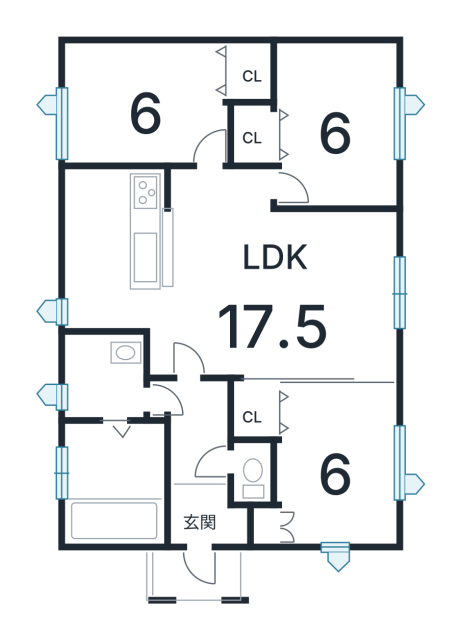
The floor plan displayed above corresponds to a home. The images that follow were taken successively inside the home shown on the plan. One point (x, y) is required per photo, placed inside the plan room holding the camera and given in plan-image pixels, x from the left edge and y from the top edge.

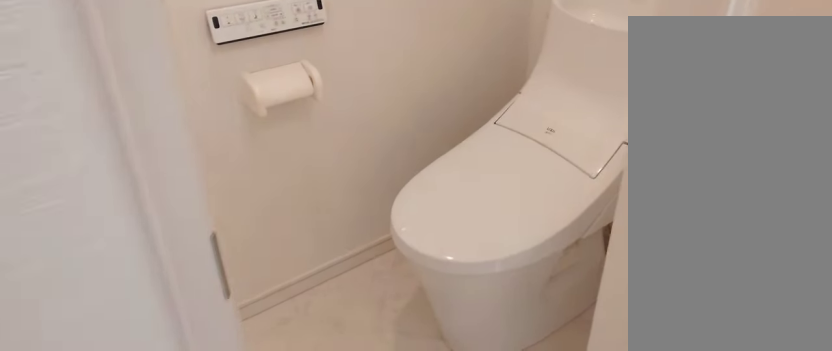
(249, 490)
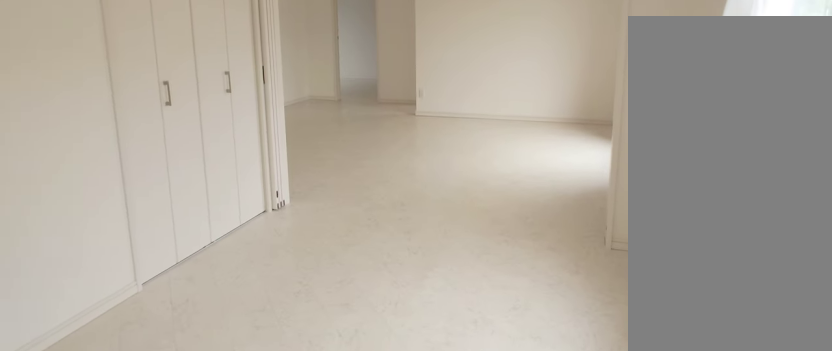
(334, 475)
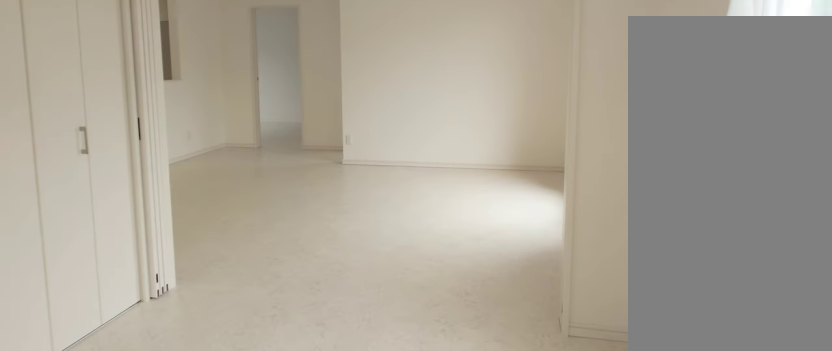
(334, 475)
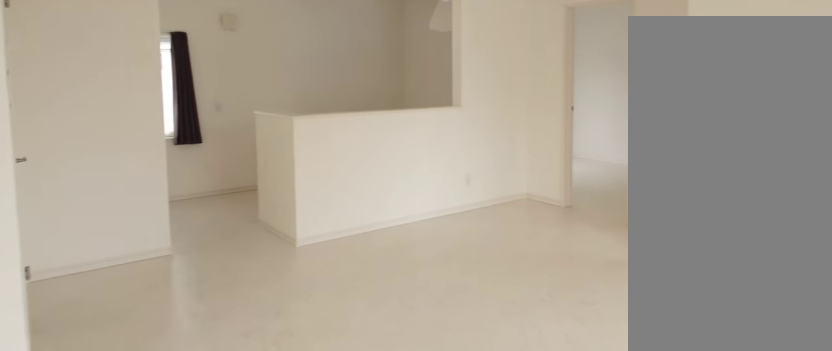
(273, 328)
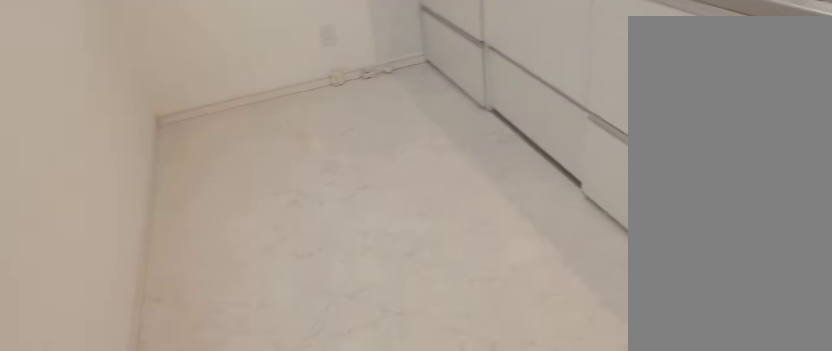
(103, 264)
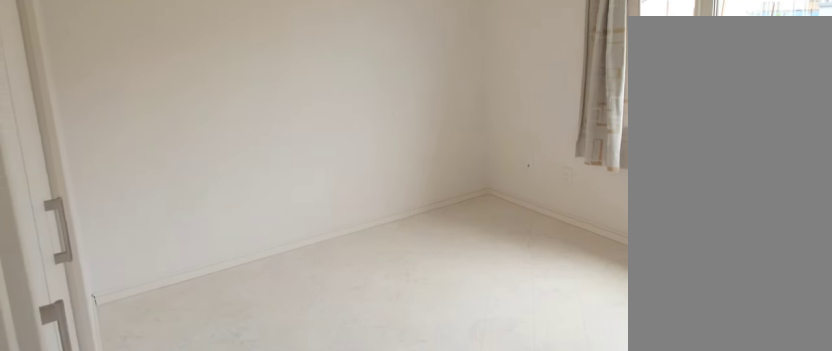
(339, 129)
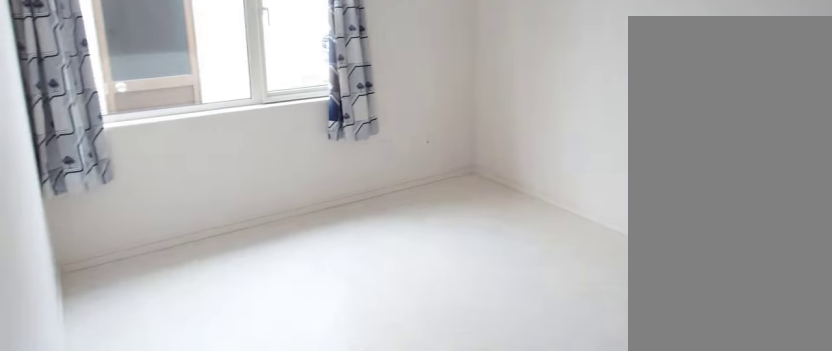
(142, 112)
